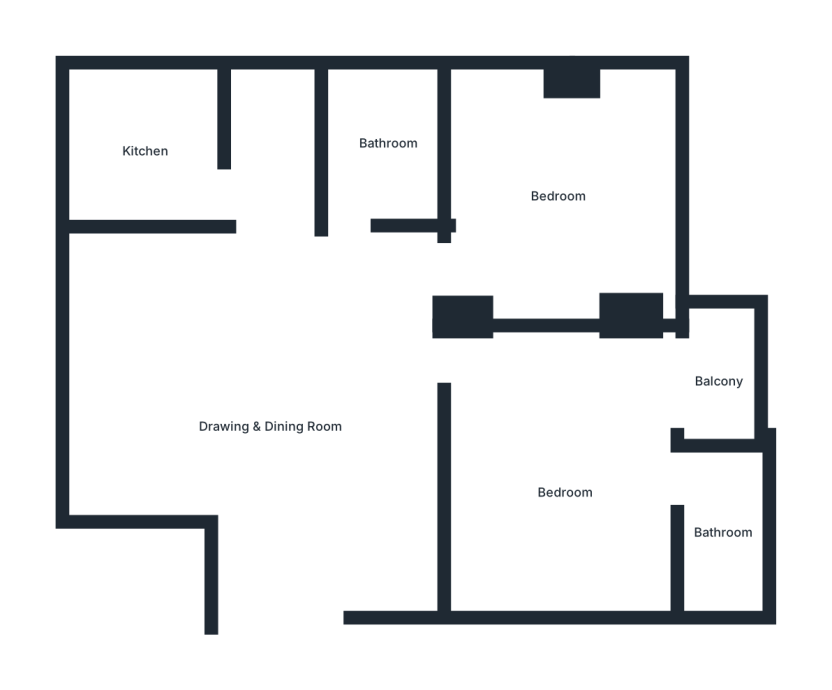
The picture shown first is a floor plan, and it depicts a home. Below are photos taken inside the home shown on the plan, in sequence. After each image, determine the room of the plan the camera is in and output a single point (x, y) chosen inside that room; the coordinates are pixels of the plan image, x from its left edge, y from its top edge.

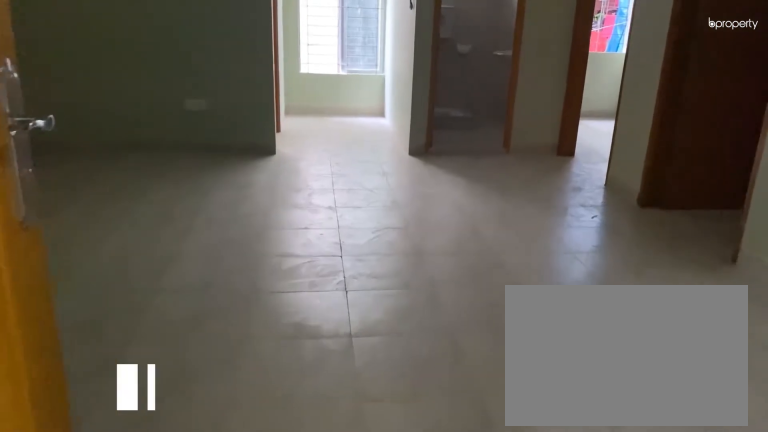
(281, 602)
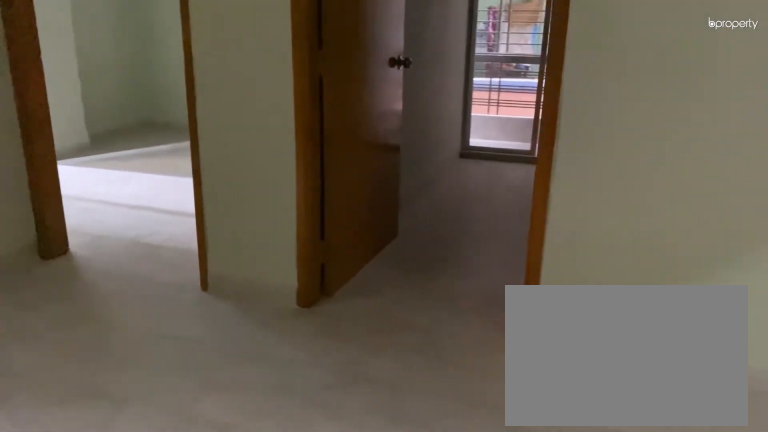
(278, 434)
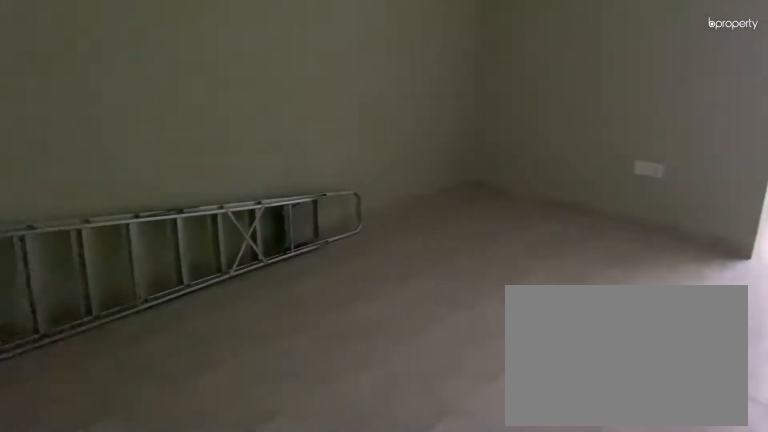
(278, 434)
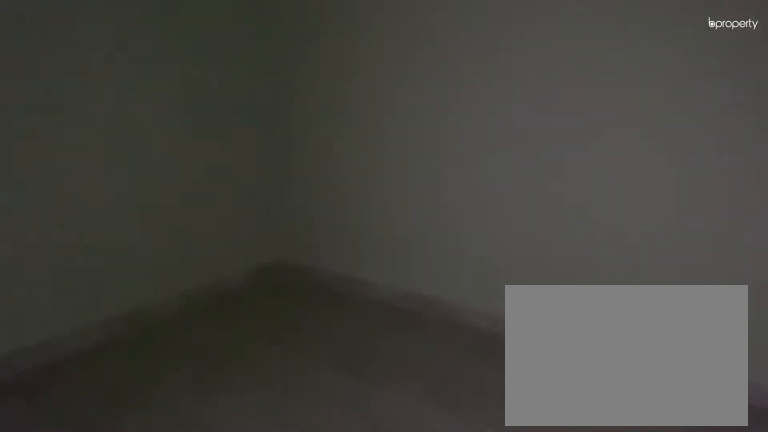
(567, 496)
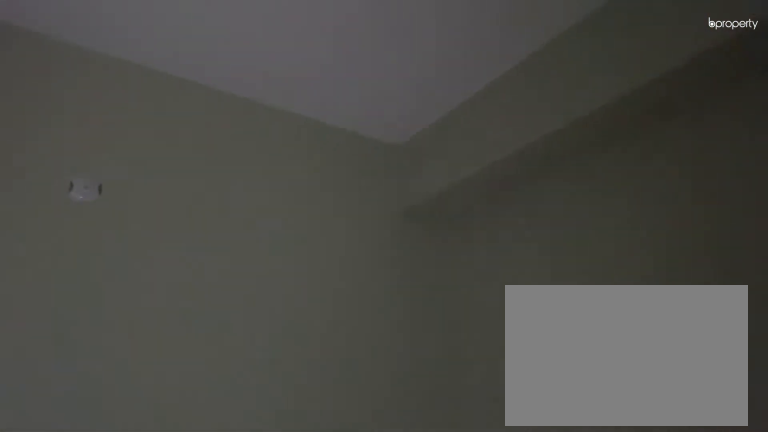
(567, 496)
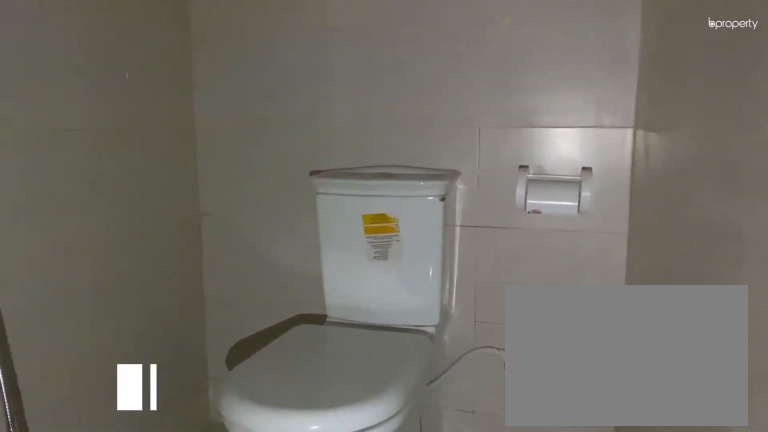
(723, 534)
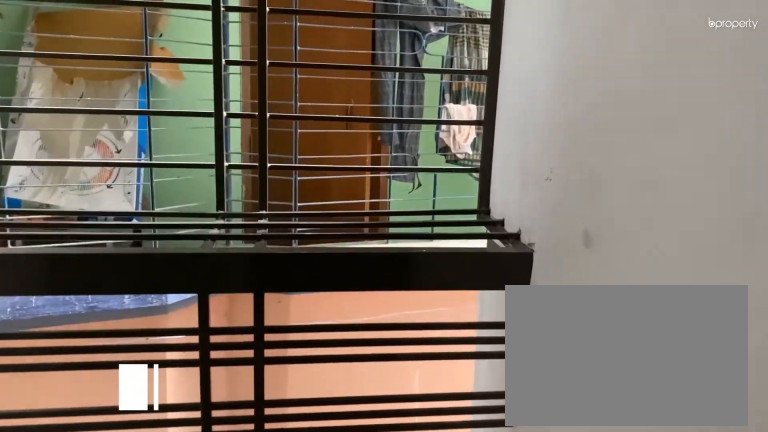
(723, 378)
